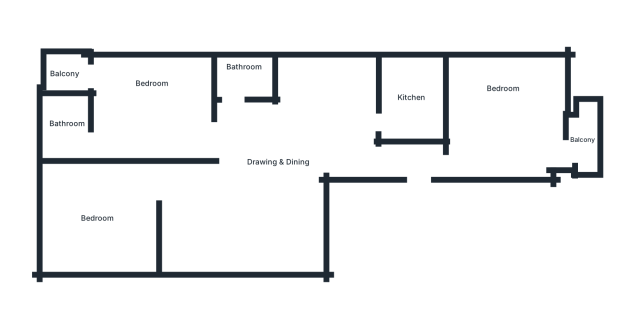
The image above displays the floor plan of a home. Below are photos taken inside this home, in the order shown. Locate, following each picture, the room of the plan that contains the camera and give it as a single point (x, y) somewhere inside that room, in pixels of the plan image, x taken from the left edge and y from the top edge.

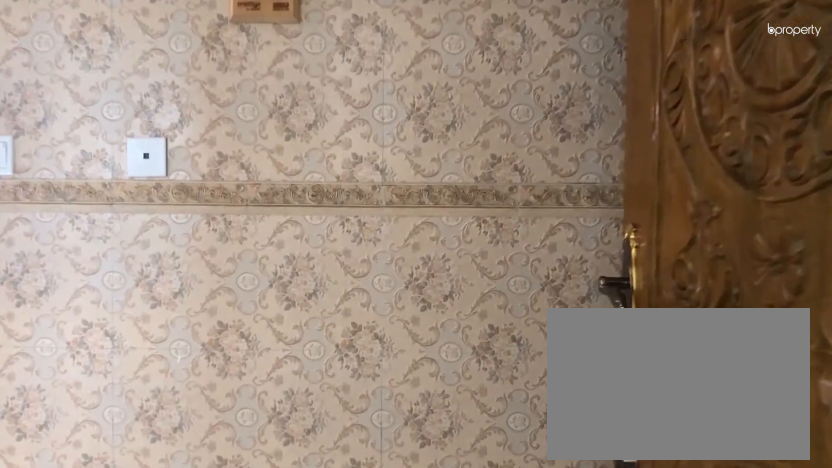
(374, 157)
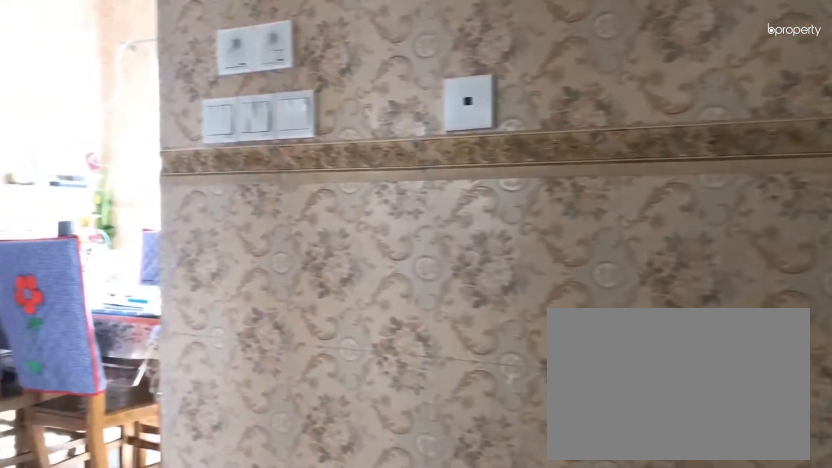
(374, 157)
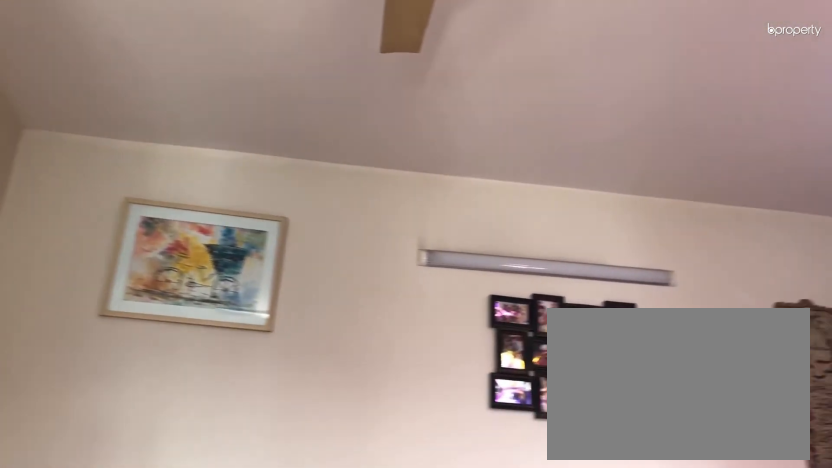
(285, 163)
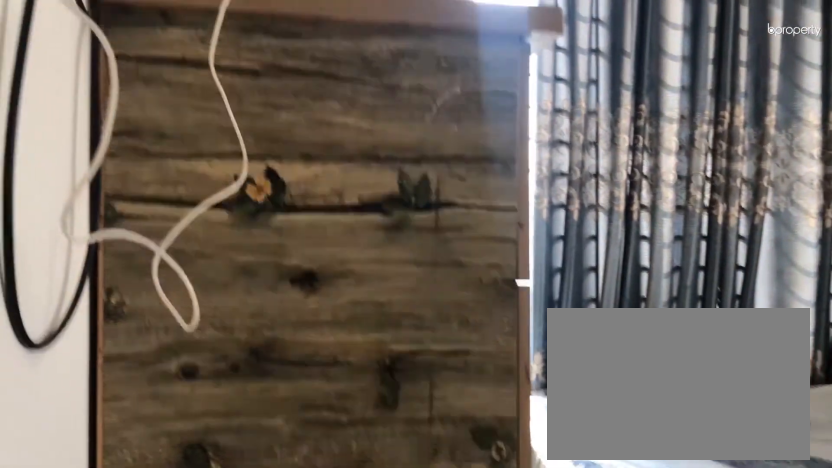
(505, 114)
